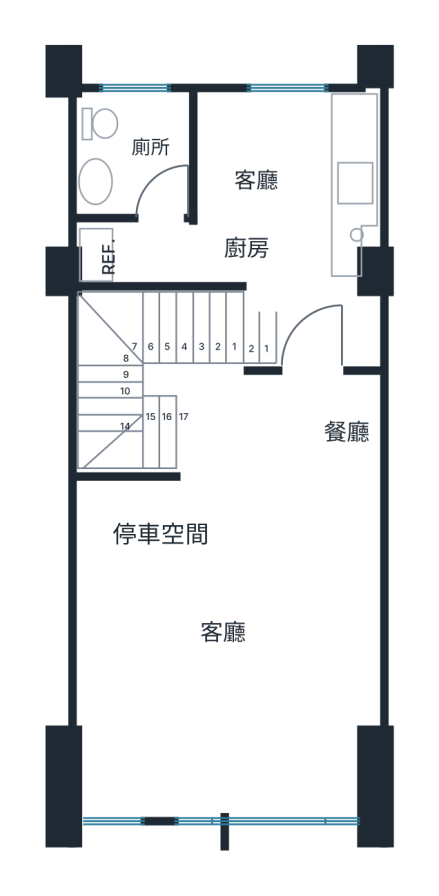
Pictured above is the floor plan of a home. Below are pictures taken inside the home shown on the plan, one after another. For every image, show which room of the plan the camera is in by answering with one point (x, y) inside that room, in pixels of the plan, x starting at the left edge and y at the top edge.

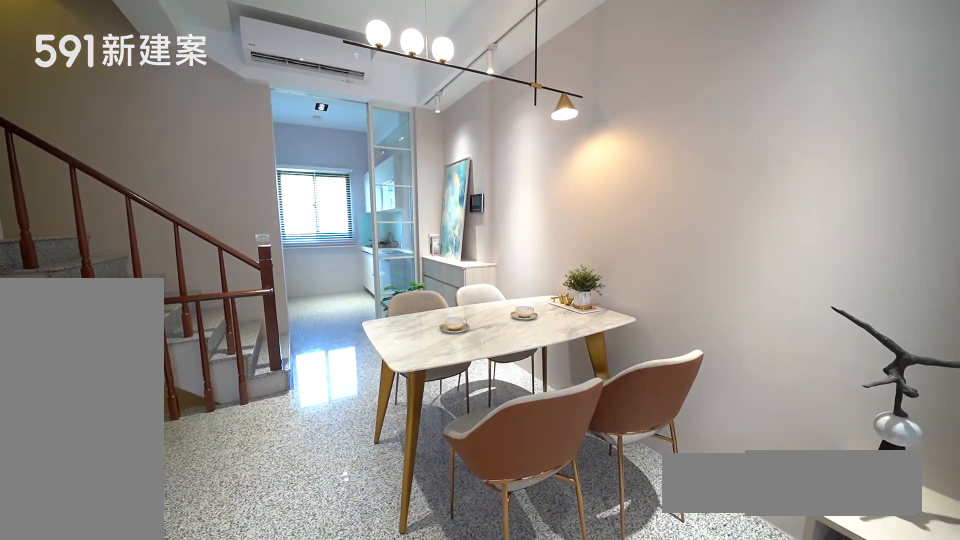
(318, 424)
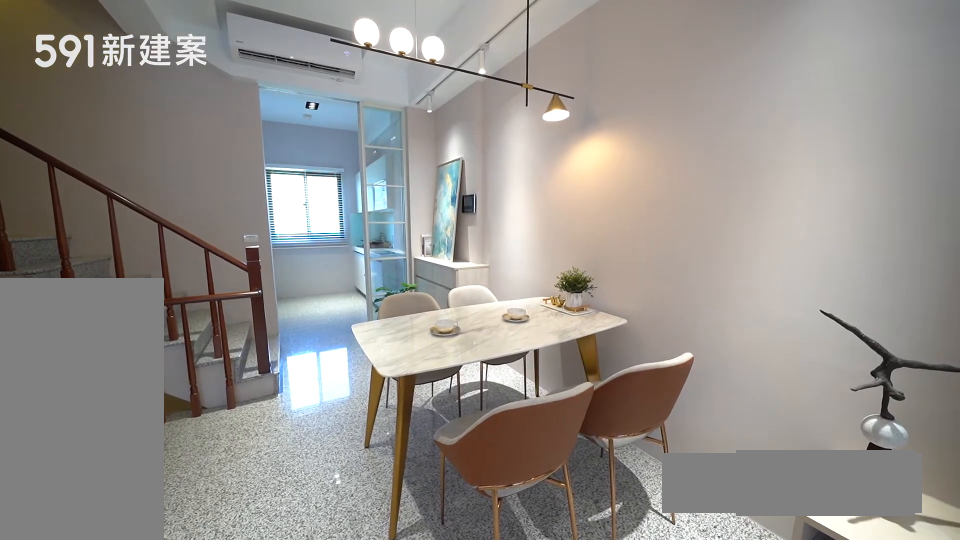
(318, 424)
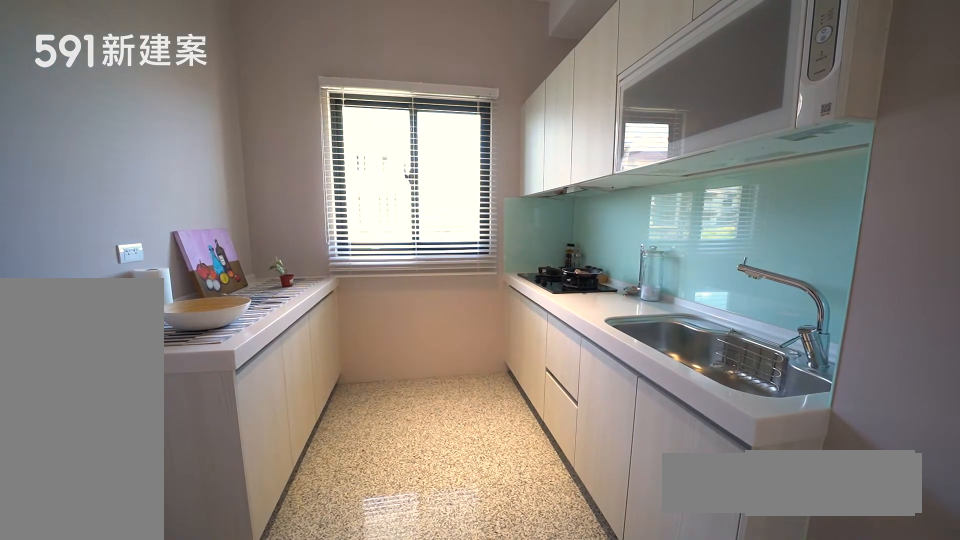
(290, 182)
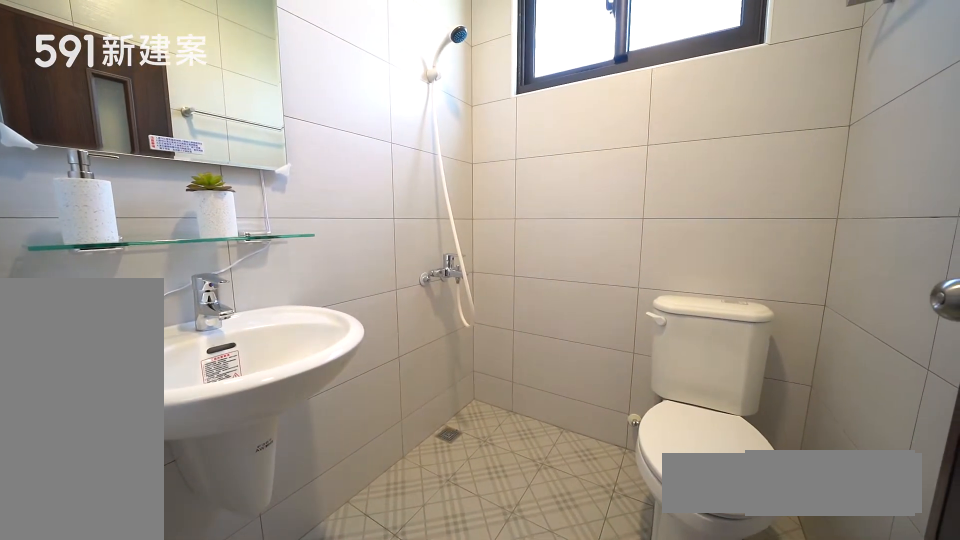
(135, 151)
